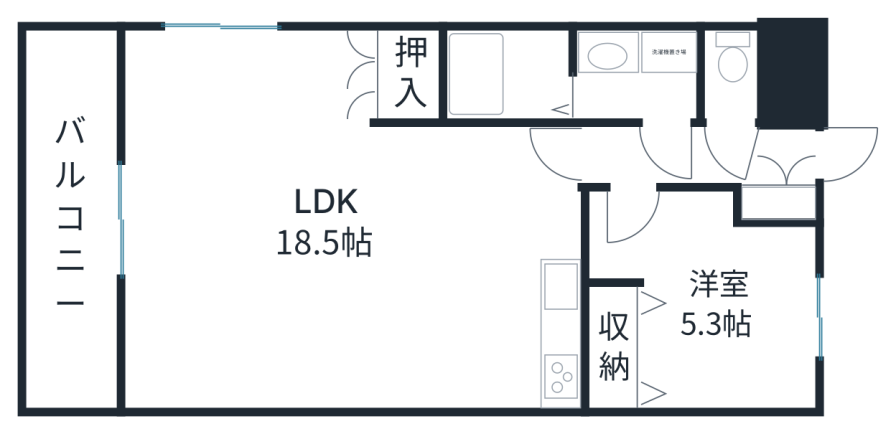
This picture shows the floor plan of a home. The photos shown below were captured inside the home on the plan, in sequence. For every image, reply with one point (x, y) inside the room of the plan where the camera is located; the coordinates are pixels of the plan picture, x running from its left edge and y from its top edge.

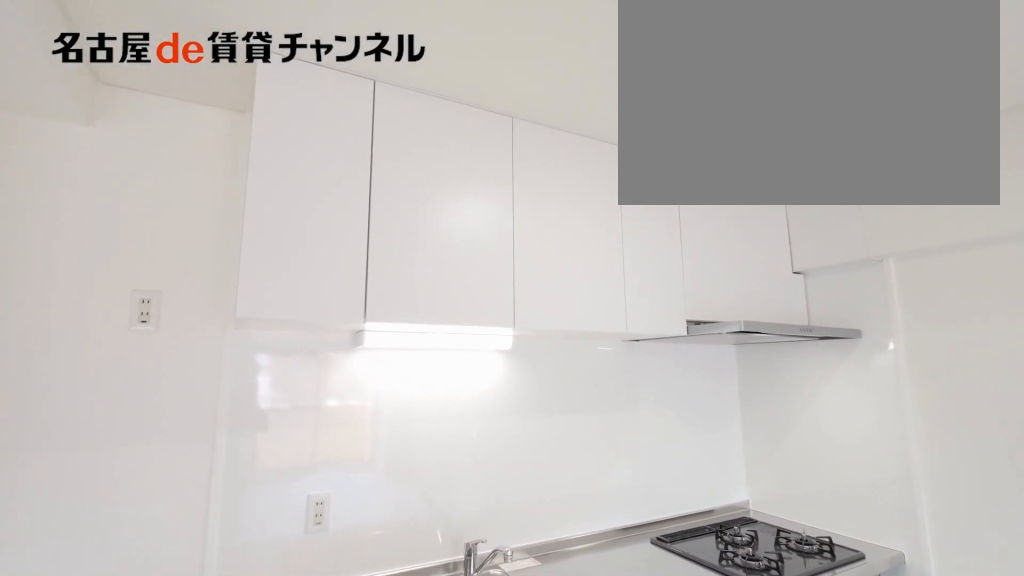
(570, 352)
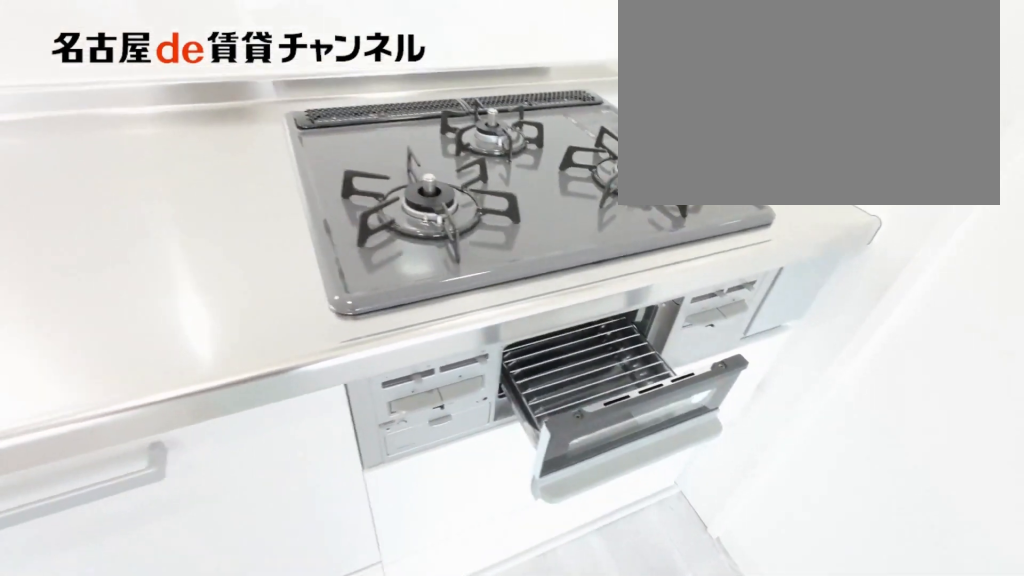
(570, 352)
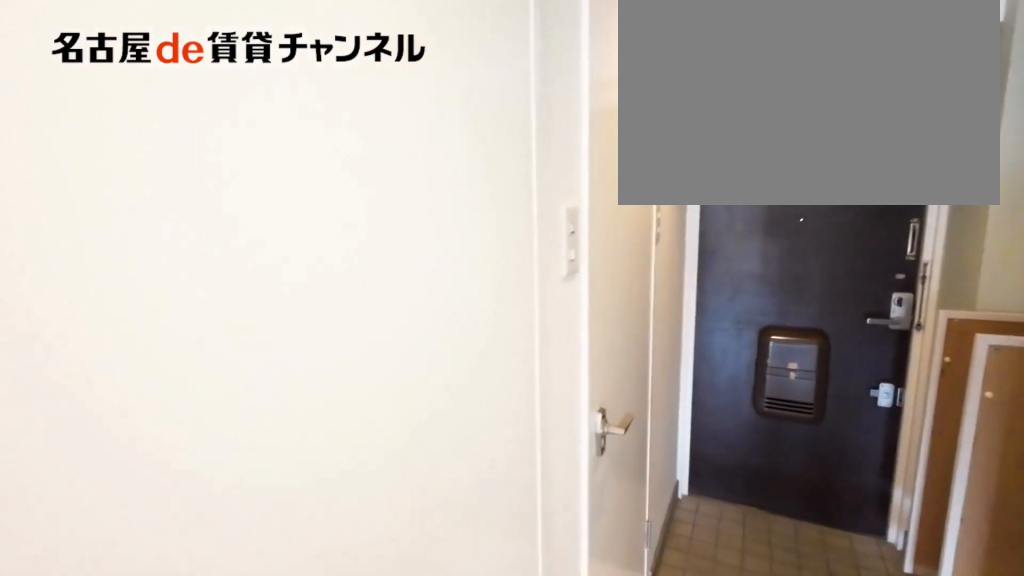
(666, 154)
